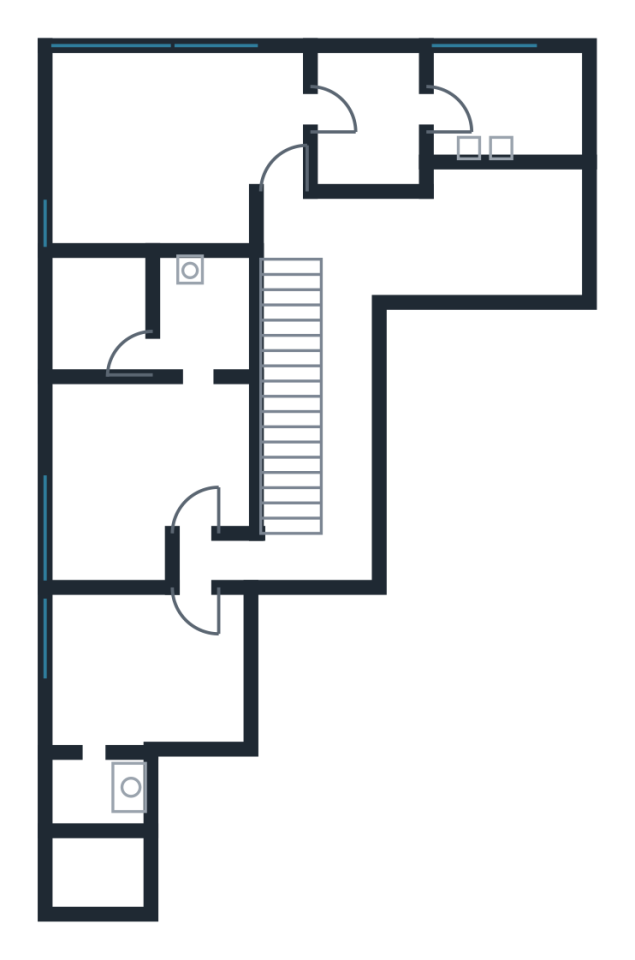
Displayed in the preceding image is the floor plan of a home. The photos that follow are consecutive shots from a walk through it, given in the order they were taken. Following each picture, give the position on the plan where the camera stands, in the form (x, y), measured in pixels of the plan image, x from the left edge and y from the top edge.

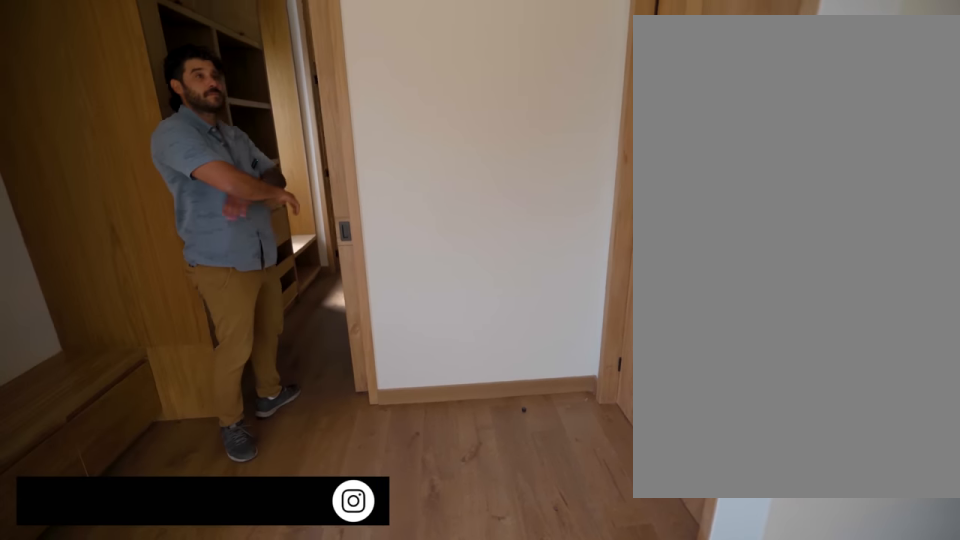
(221, 117)
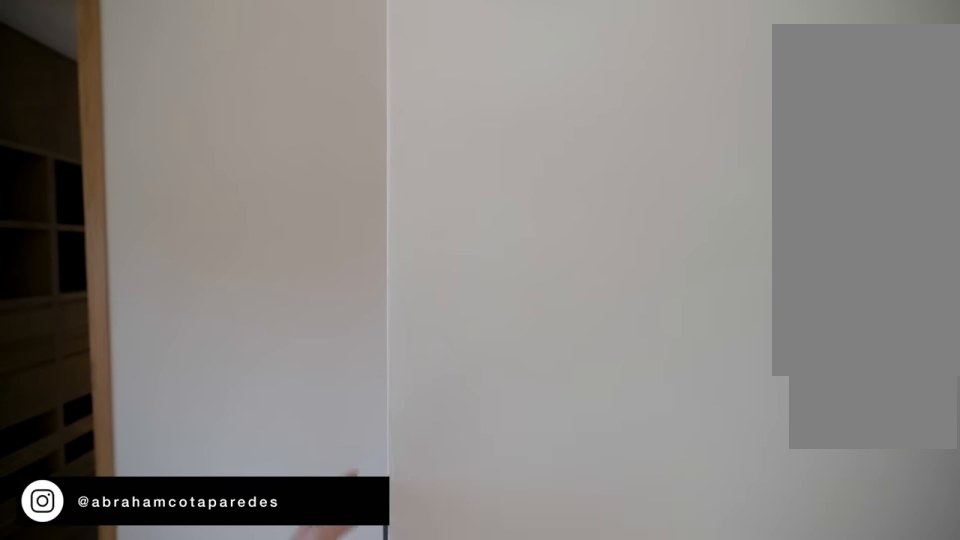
(215, 188)
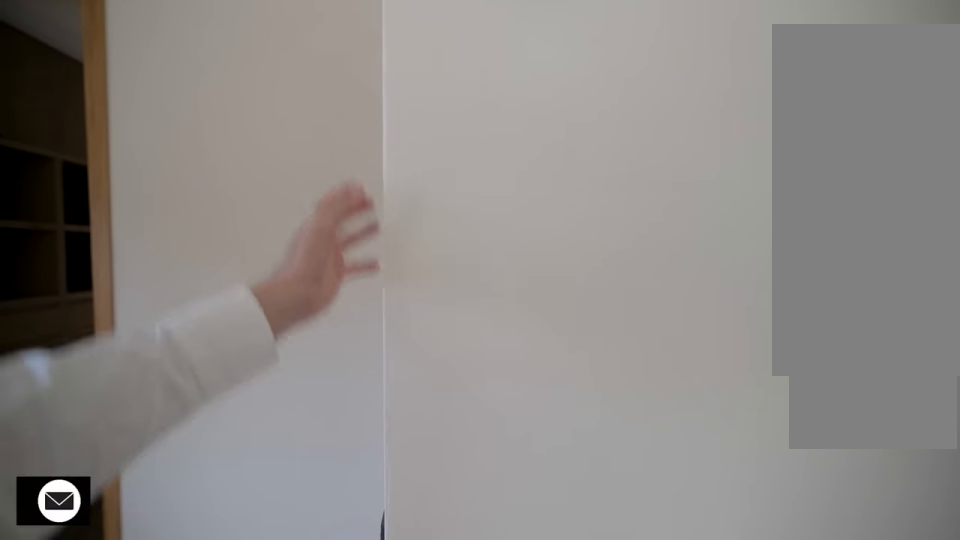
(215, 188)
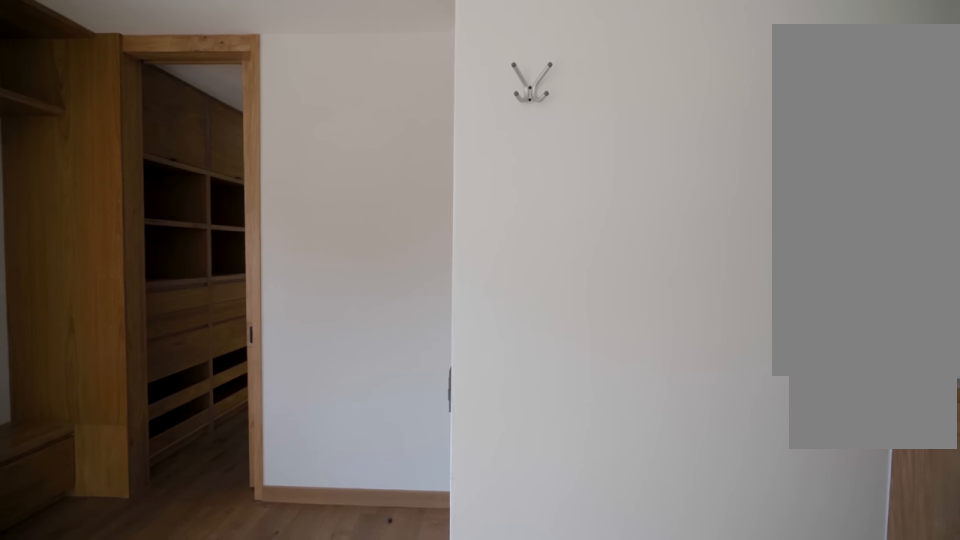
(170, 196)
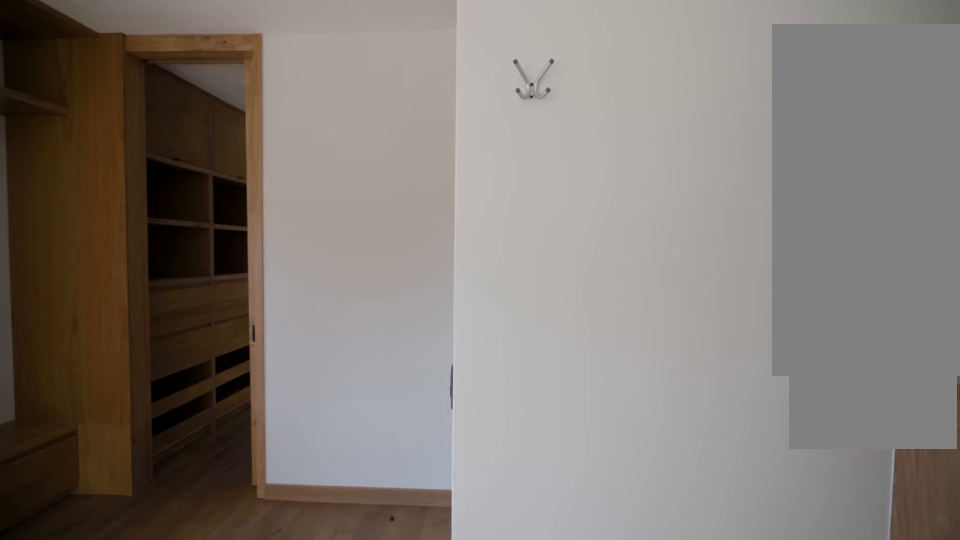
(170, 196)
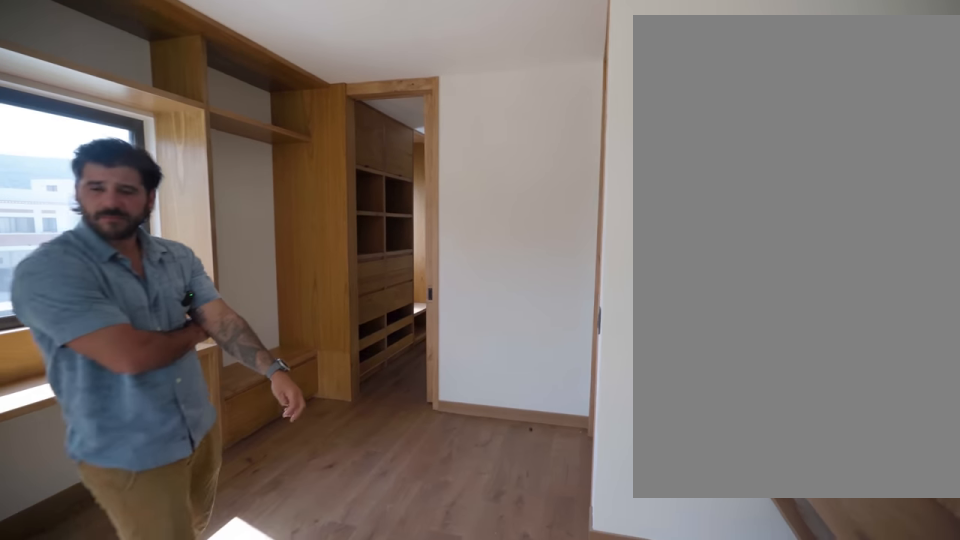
(195, 205)
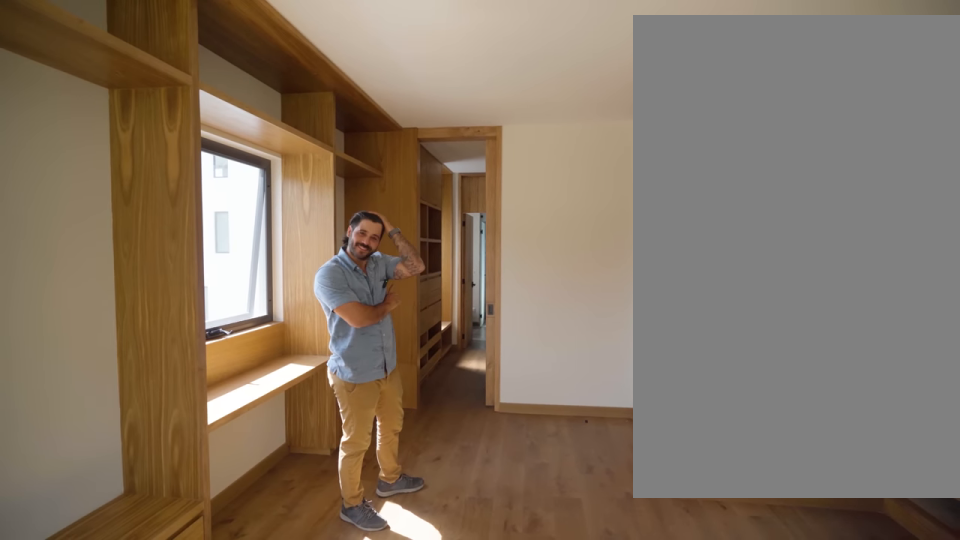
(98, 174)
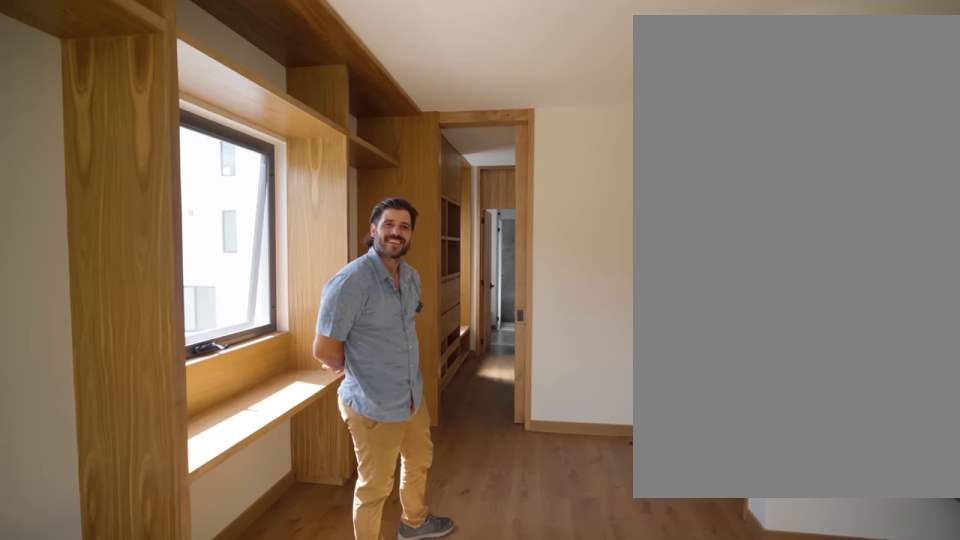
(98, 167)
